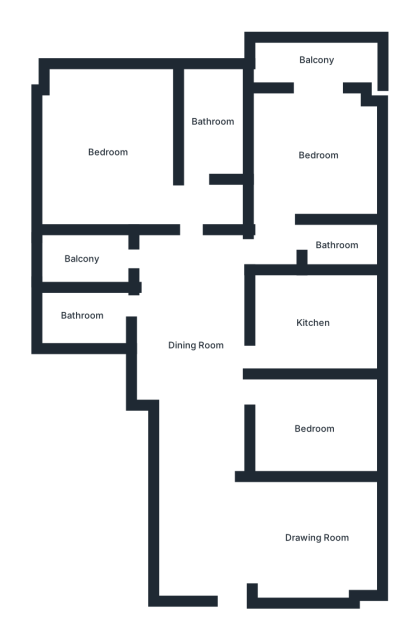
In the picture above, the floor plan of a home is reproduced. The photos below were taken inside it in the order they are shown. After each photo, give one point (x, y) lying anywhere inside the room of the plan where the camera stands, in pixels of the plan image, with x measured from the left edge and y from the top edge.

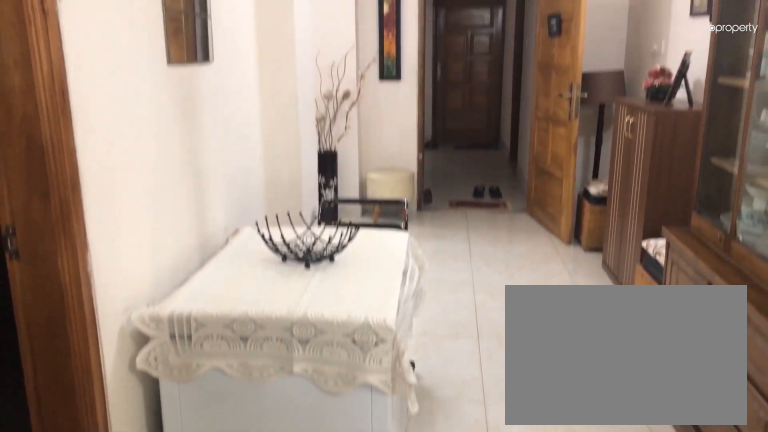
(197, 347)
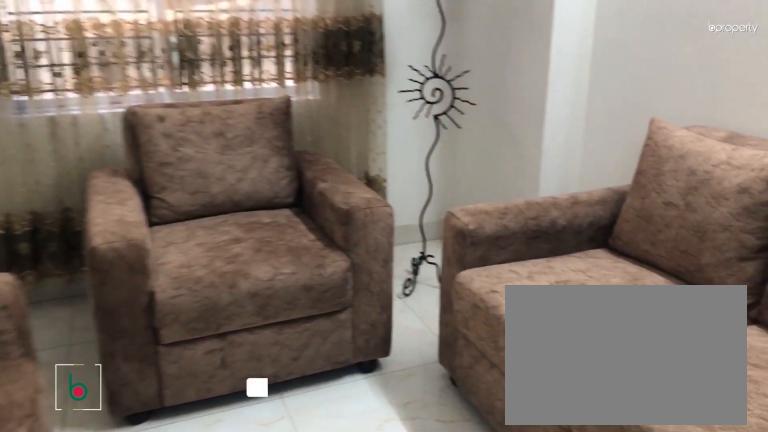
(316, 537)
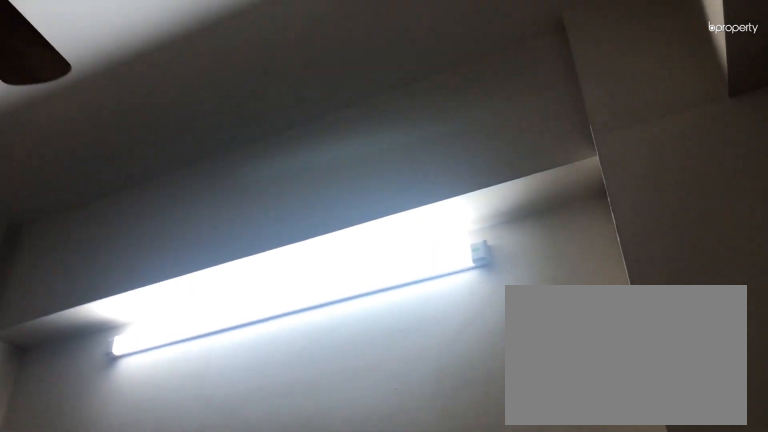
(316, 537)
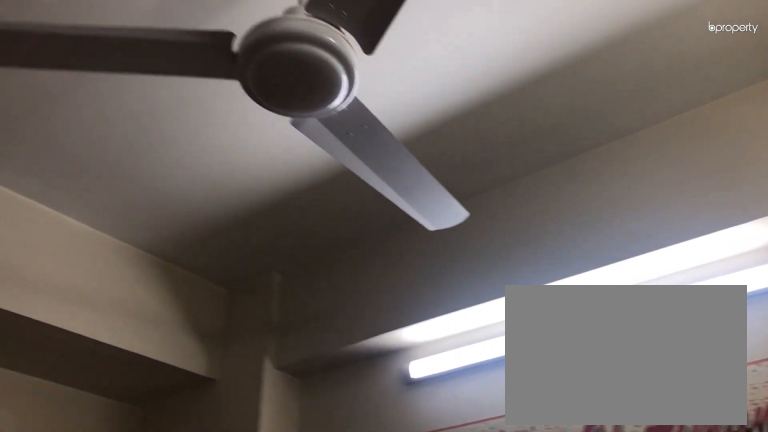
(312, 426)
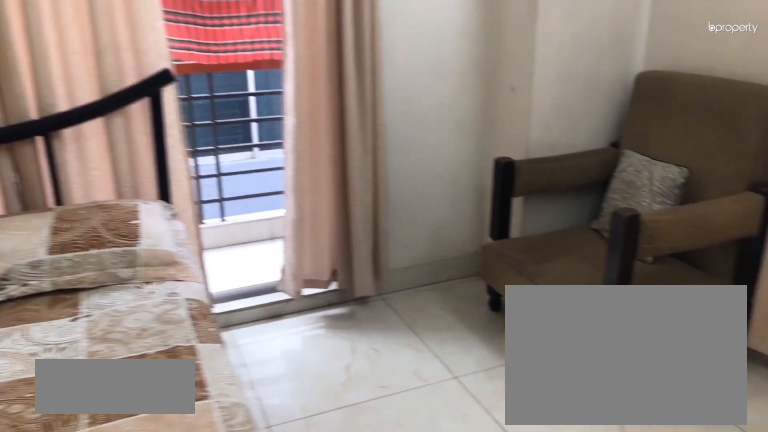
(315, 158)
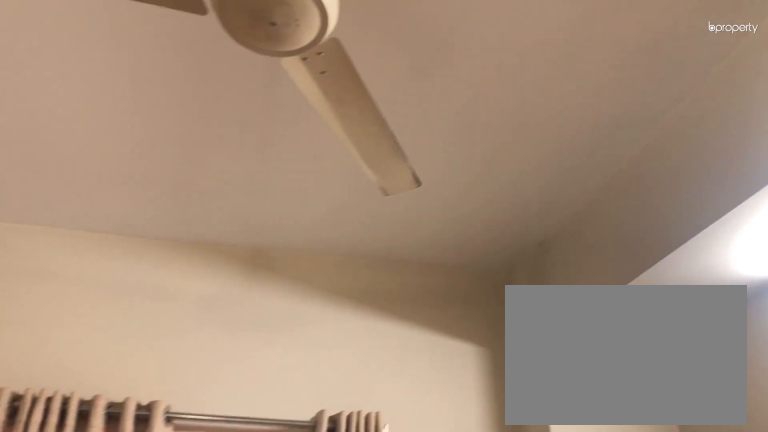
(315, 158)
